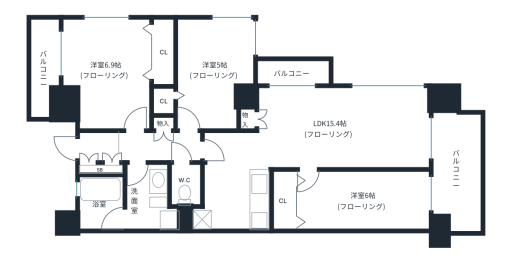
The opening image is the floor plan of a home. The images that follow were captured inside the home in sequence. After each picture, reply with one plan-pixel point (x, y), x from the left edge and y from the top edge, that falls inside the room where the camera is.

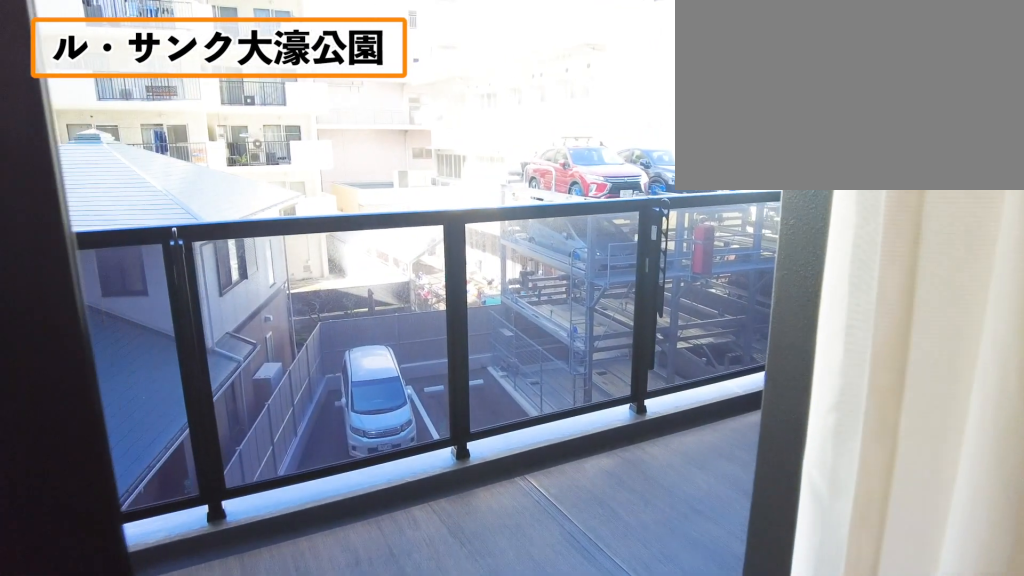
(296, 71)
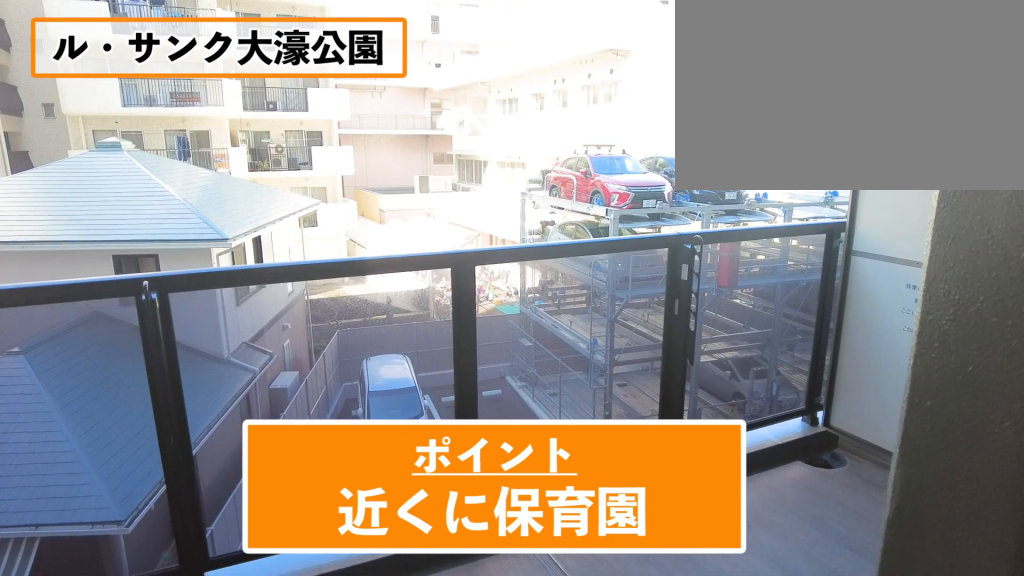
(296, 71)
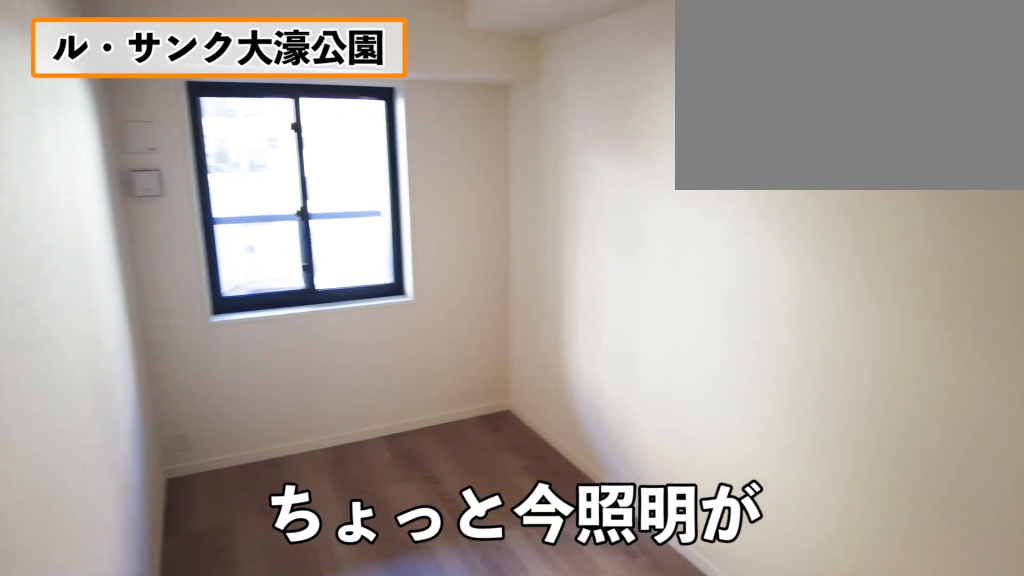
(363, 200)
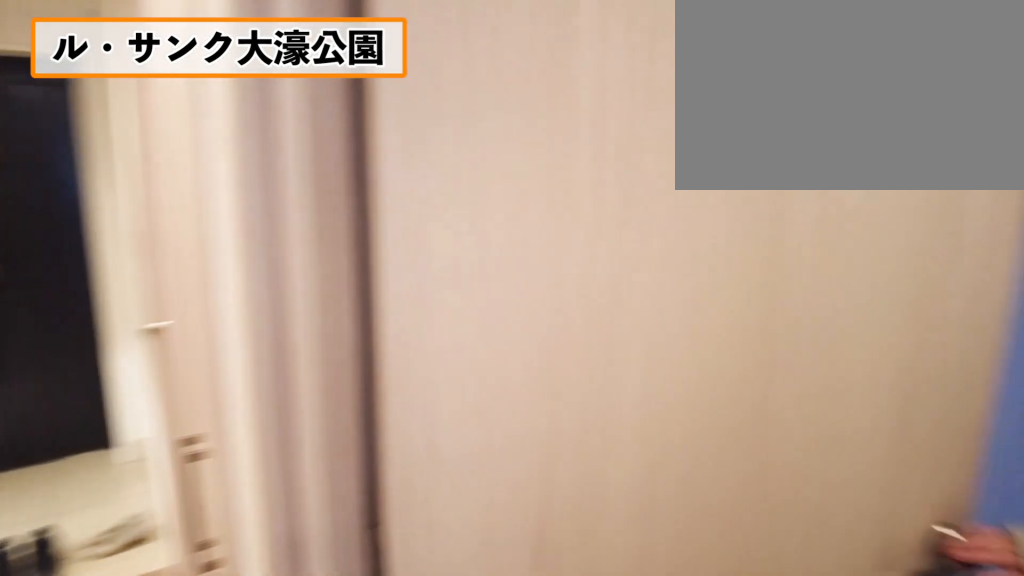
(214, 71)
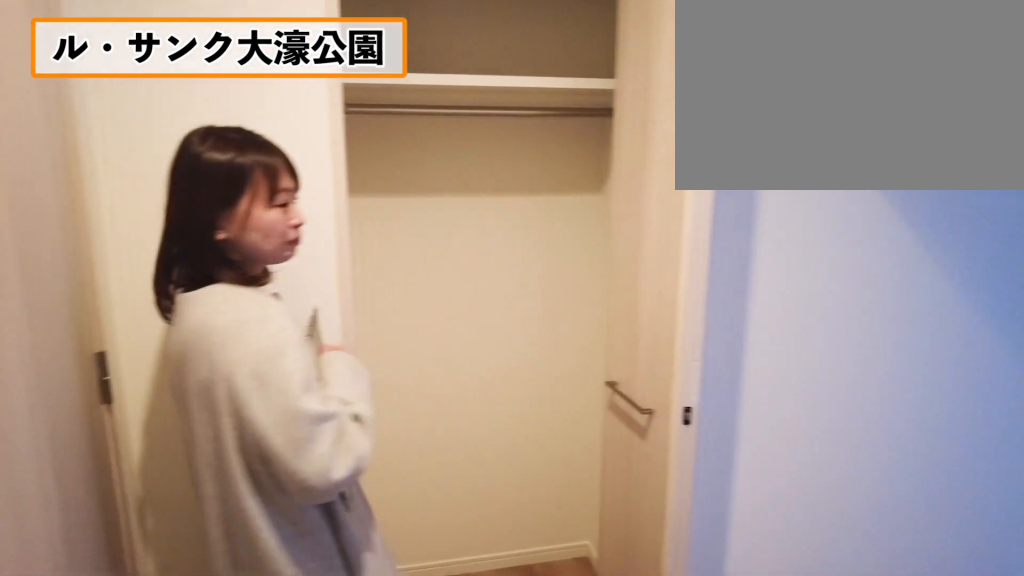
(213, 71)
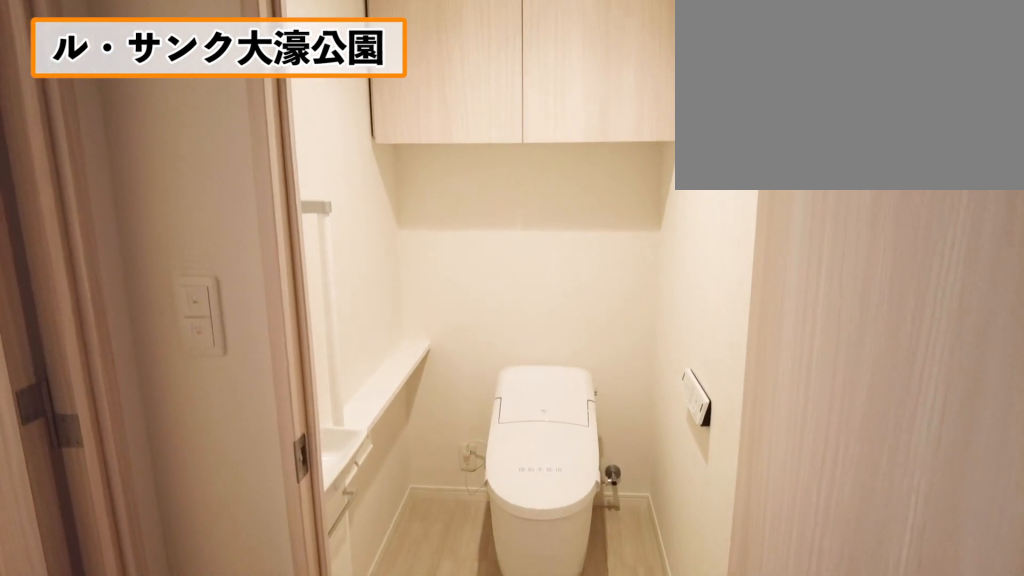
(187, 188)
